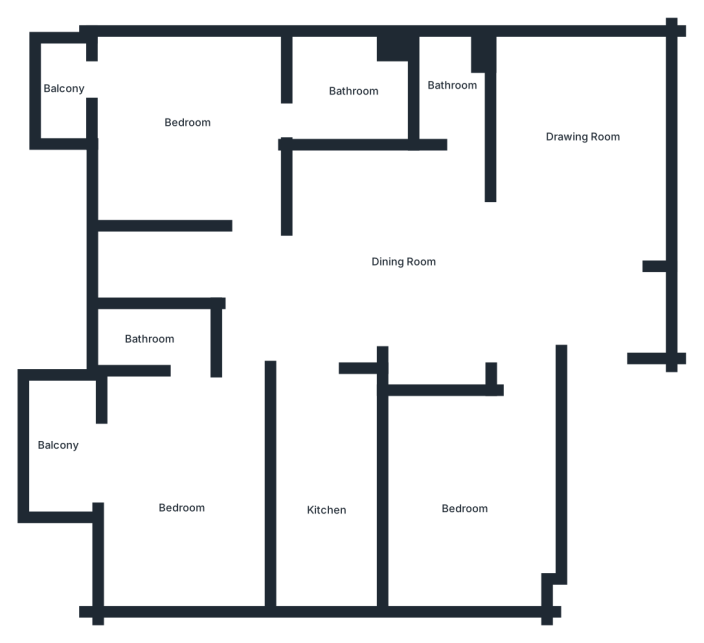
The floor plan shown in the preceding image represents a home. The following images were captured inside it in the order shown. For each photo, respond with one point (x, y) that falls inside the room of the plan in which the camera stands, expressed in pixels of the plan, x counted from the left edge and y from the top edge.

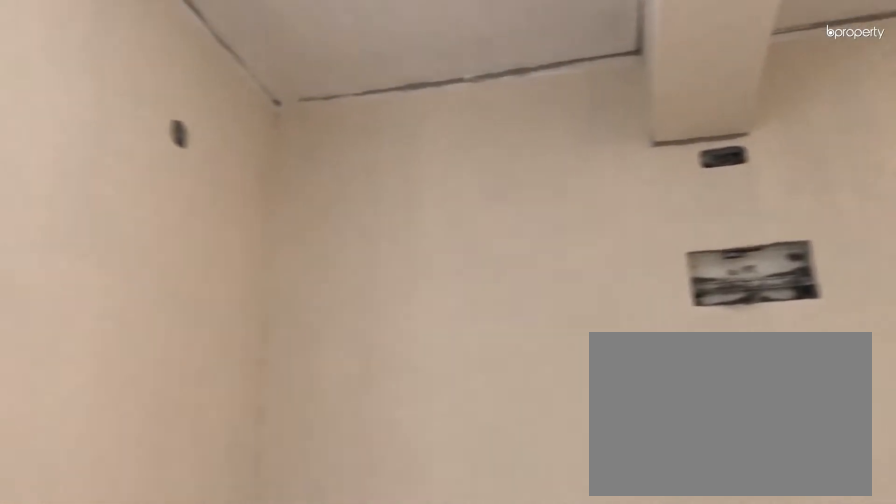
(383, 255)
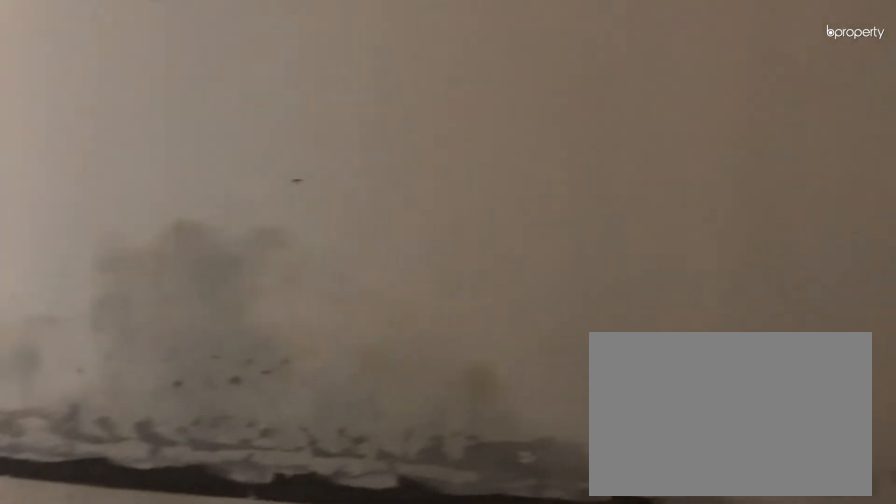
(471, 505)
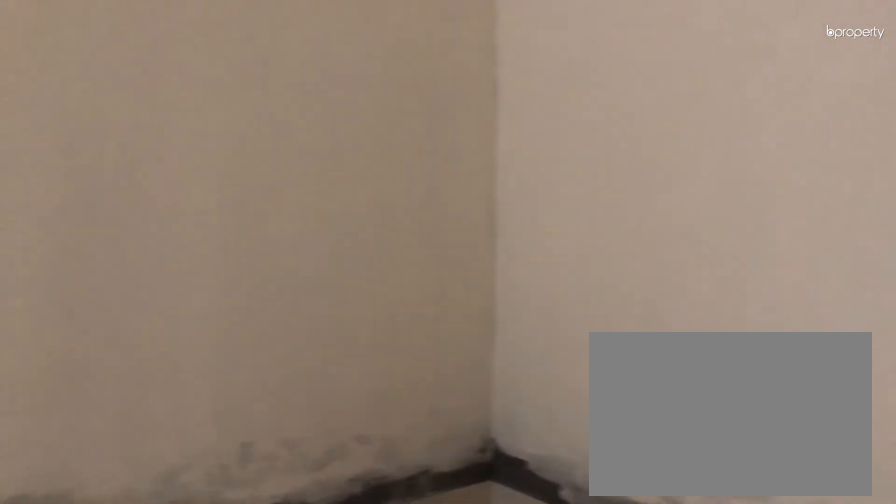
(471, 505)
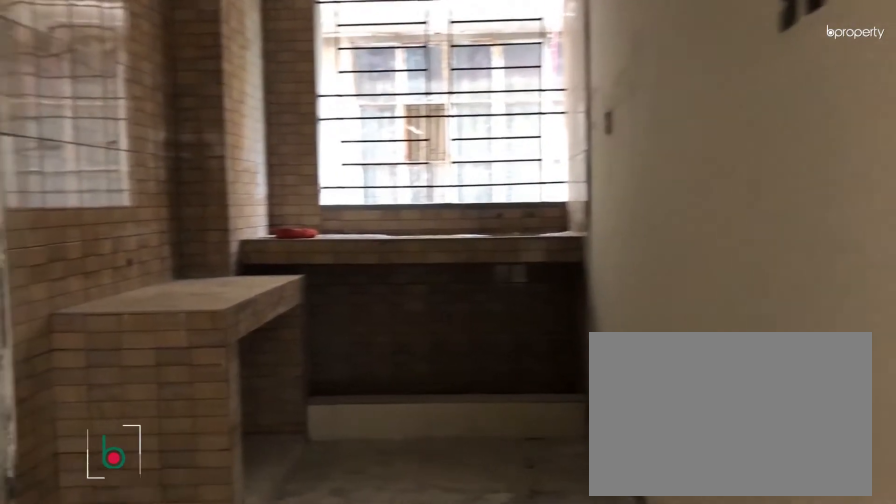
(334, 507)
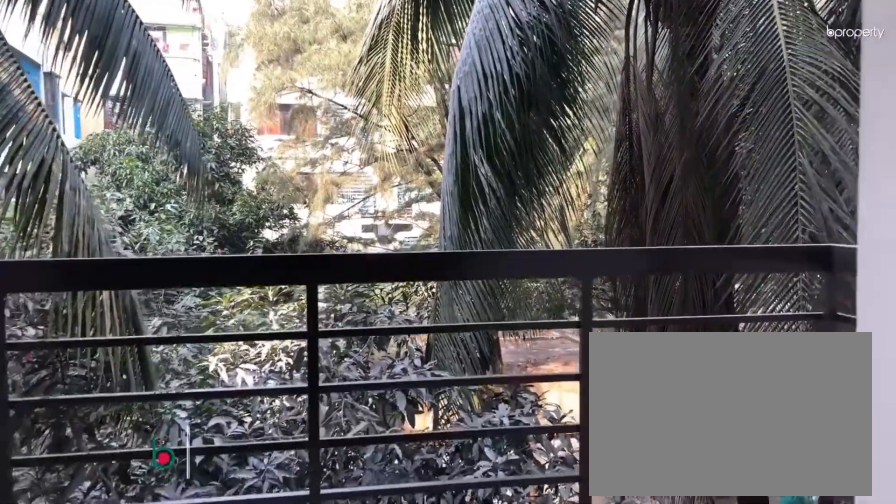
(58, 441)
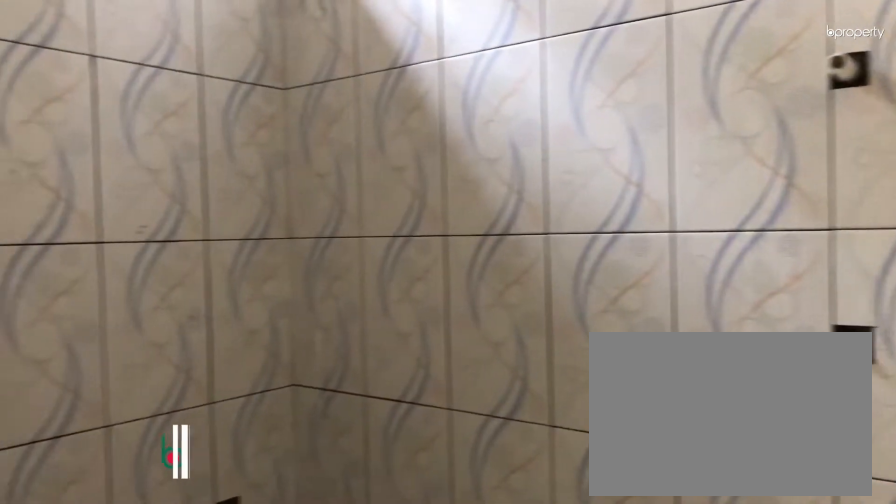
(145, 343)
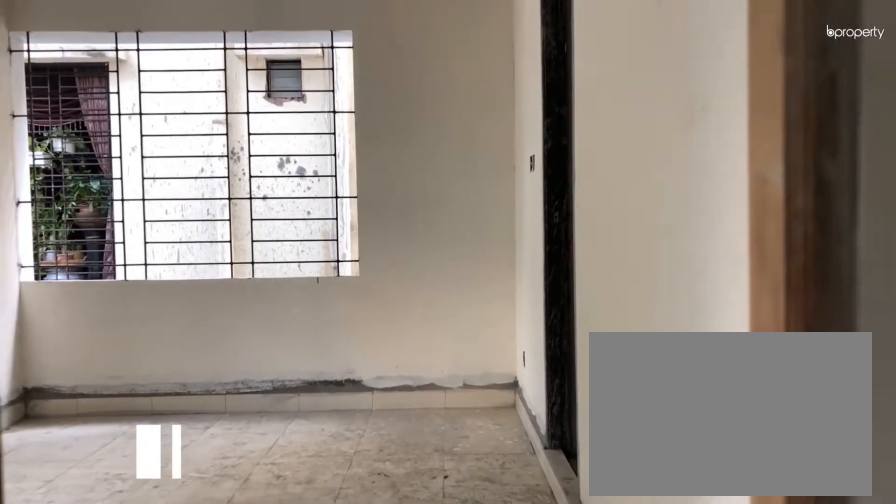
(181, 125)
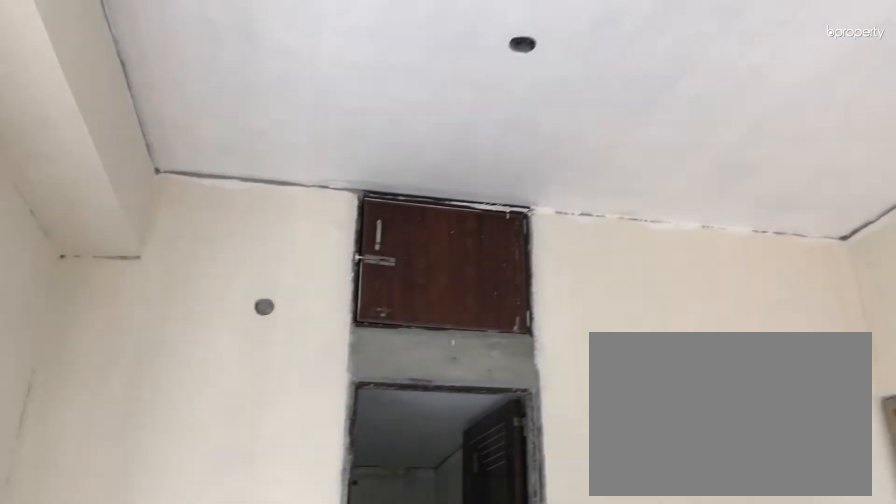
(181, 125)
